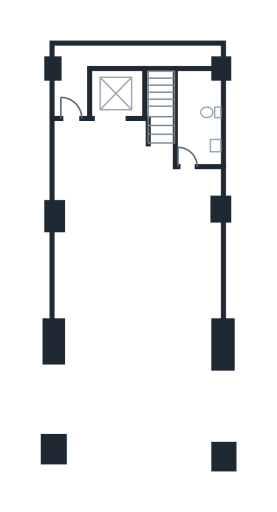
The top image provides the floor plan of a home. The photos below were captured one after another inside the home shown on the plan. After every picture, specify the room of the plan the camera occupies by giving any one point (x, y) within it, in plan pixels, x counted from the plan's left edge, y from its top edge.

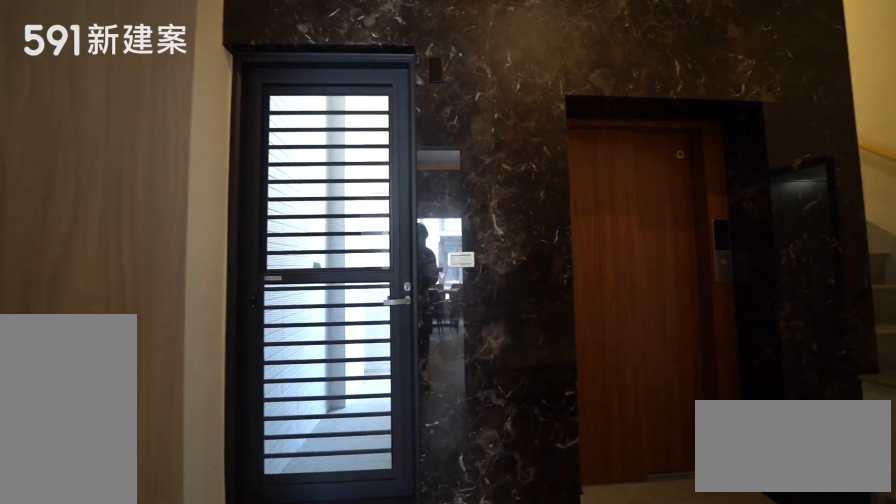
(132, 234)
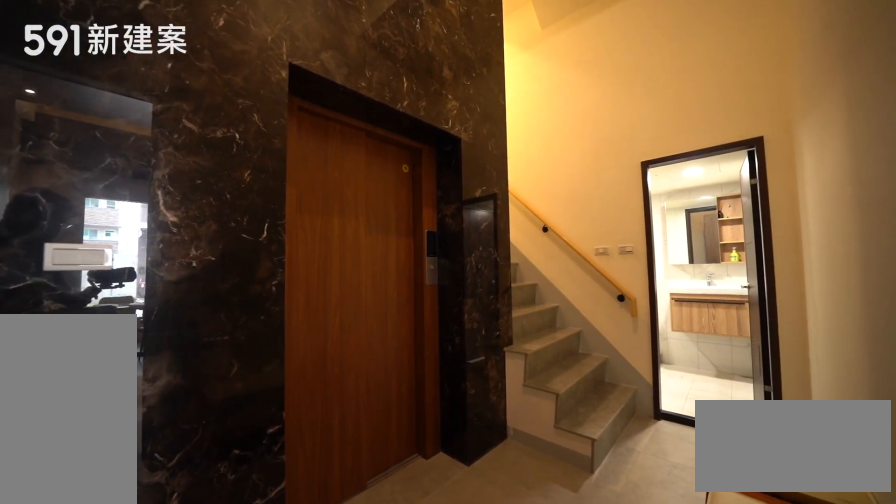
(132, 234)
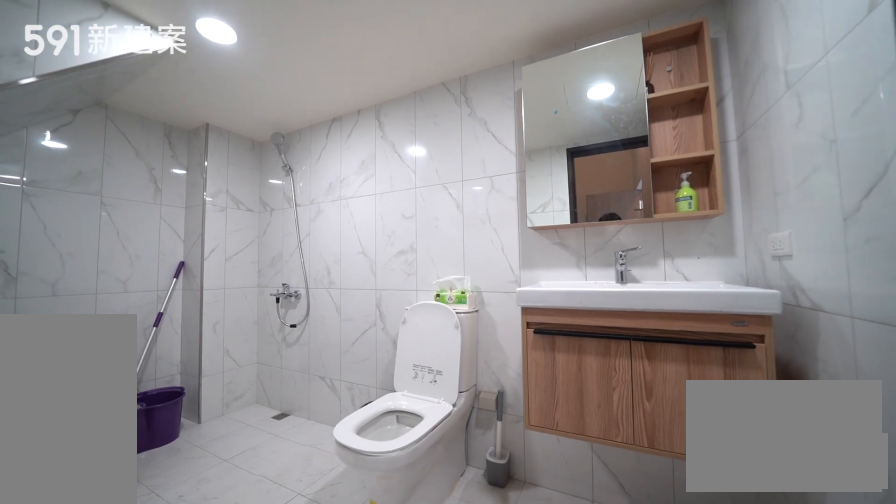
(198, 116)
